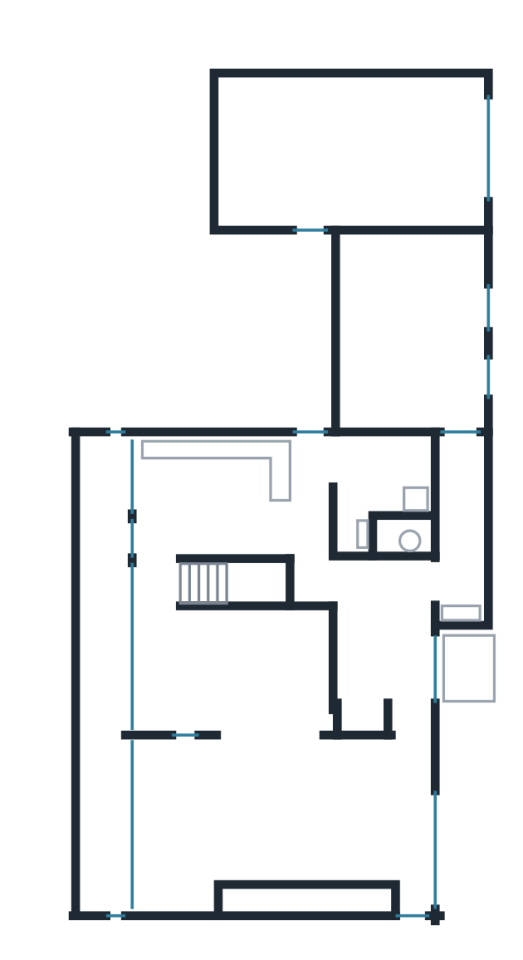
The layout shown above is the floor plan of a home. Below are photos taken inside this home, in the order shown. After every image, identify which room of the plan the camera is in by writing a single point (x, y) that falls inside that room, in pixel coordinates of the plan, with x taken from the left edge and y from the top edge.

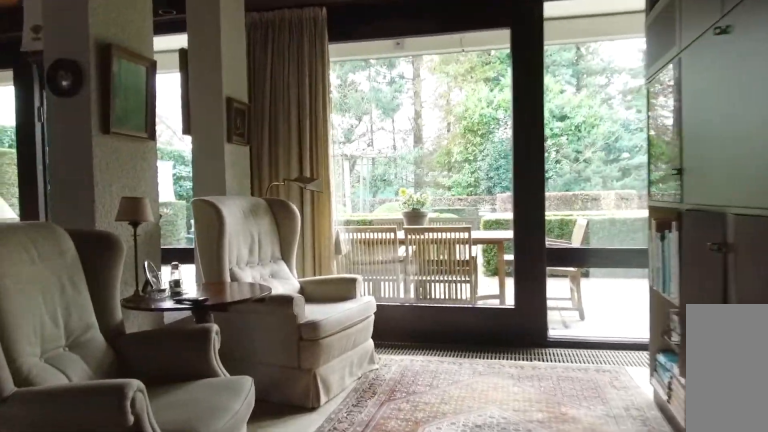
(263, 762)
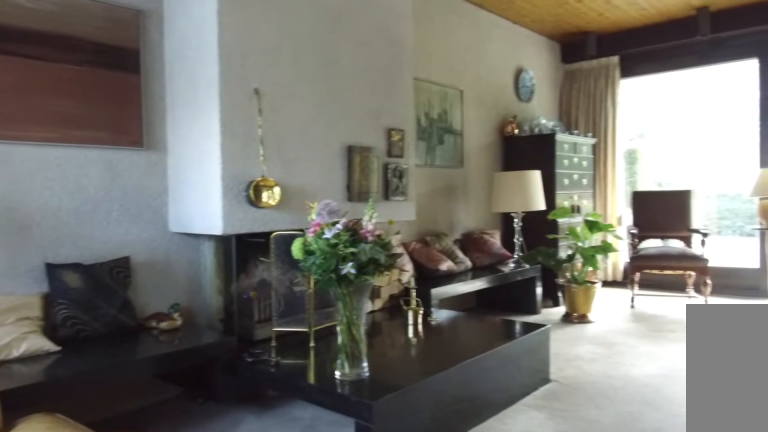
(262, 763)
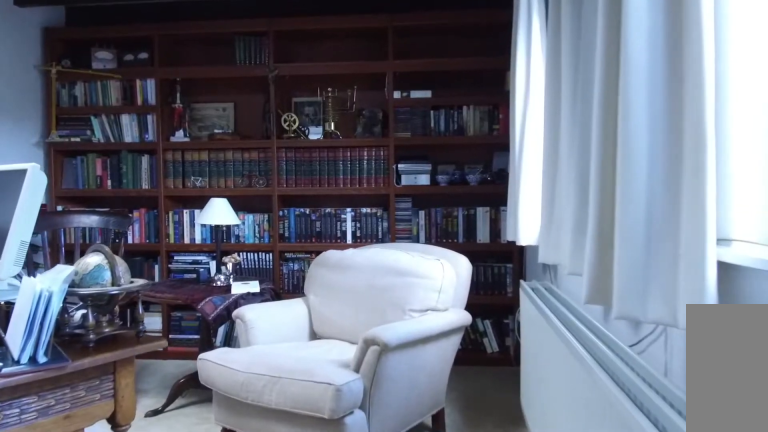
(410, 331)
